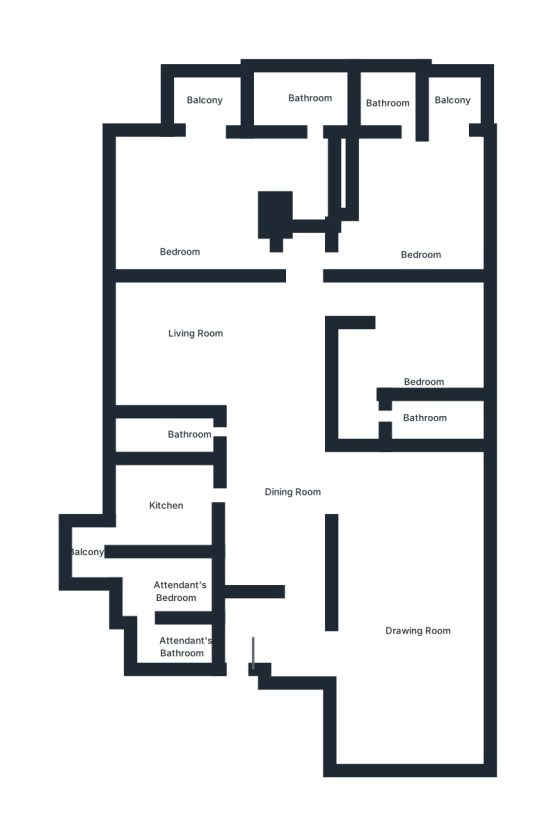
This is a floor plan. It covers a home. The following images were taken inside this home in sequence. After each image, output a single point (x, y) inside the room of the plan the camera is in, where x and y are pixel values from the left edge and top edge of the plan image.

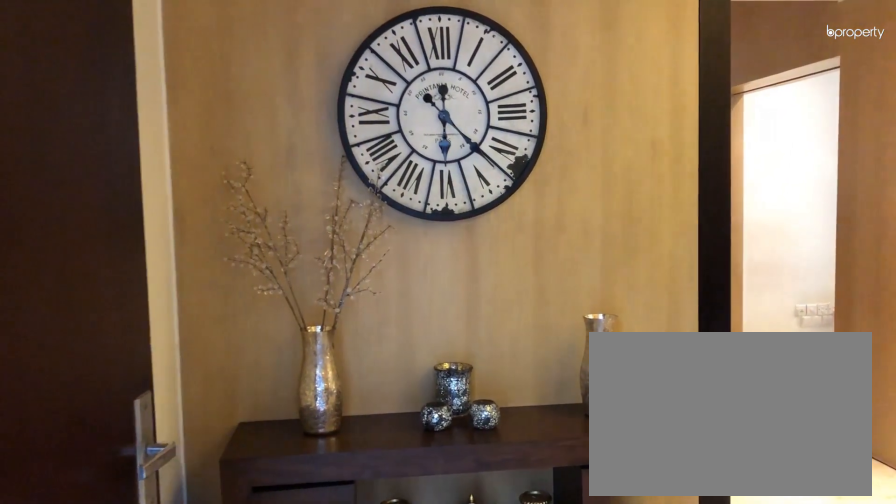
(272, 627)
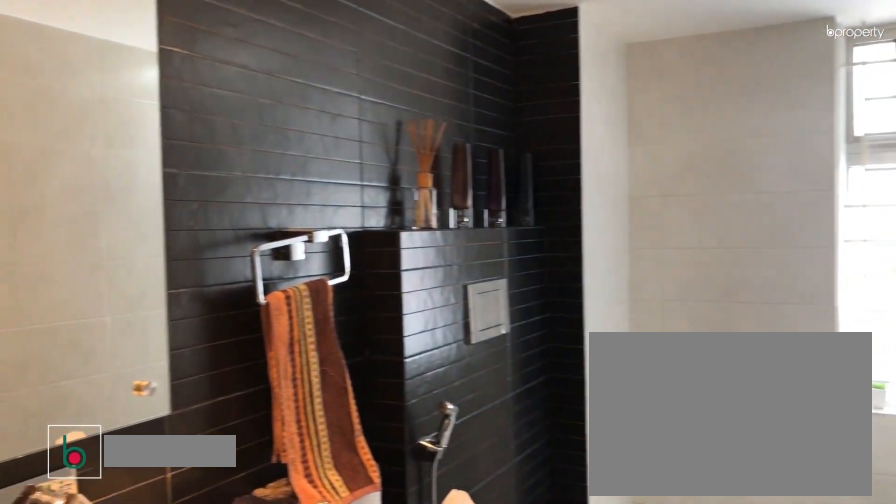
(168, 432)
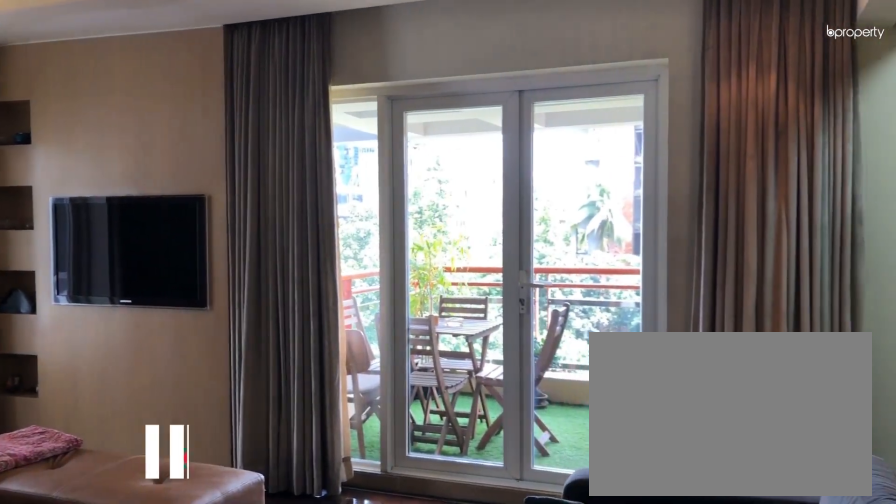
(183, 222)
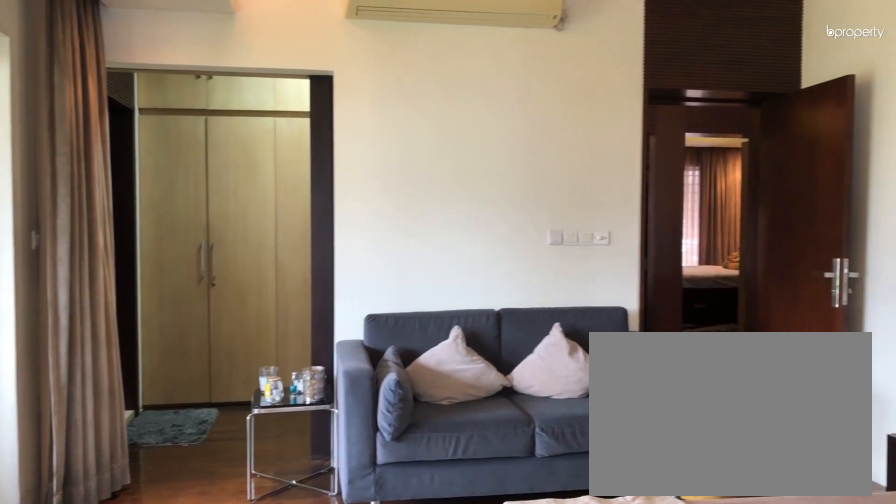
(182, 219)
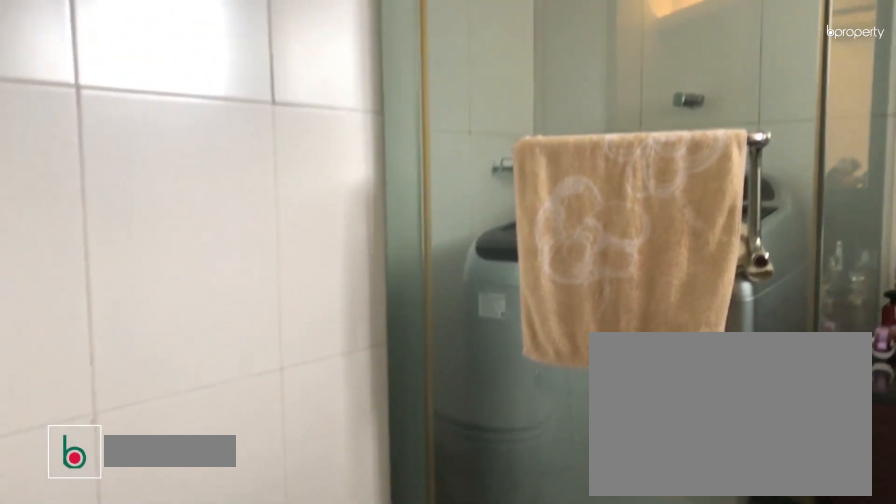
(395, 100)
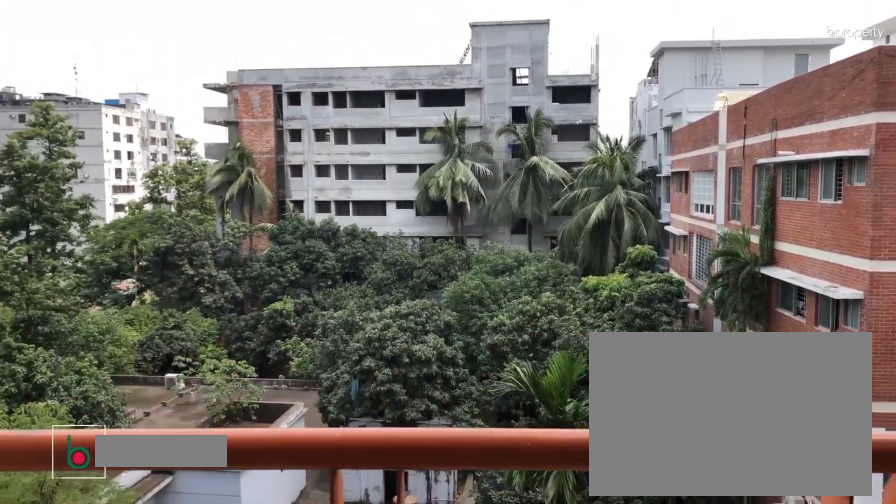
(454, 102)
